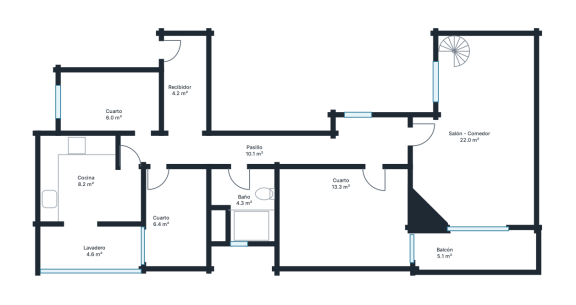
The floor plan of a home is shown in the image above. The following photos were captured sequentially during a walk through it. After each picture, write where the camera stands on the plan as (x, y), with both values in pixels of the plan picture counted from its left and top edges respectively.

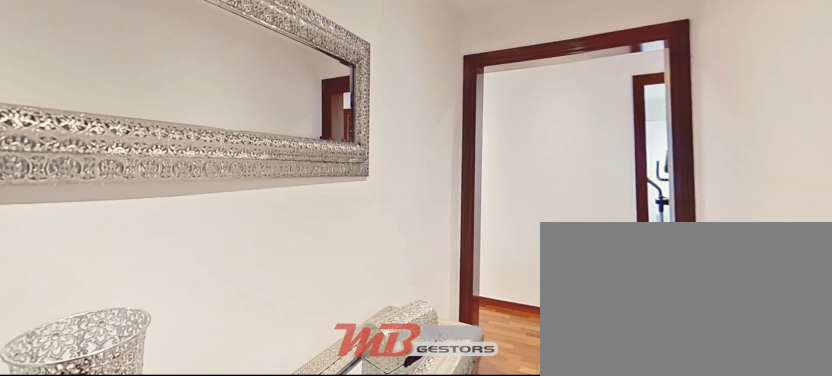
(174, 52)
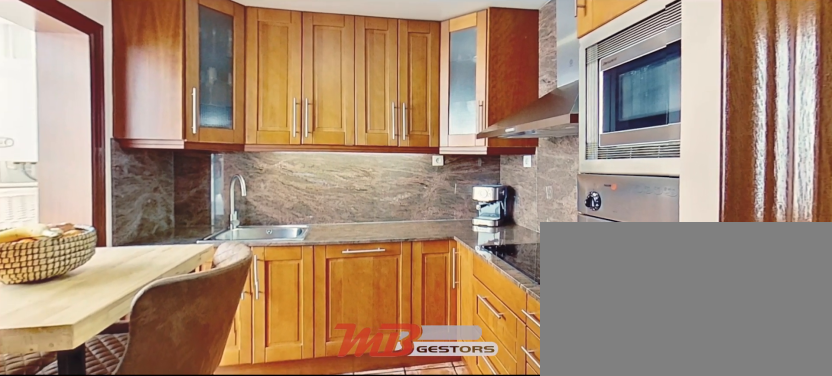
(129, 179)
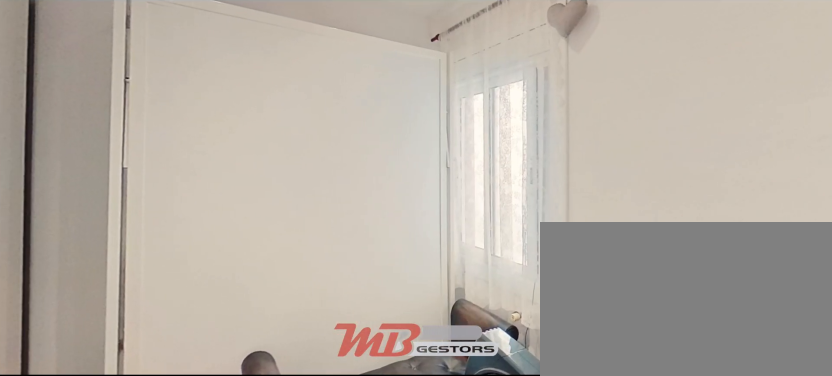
(163, 180)
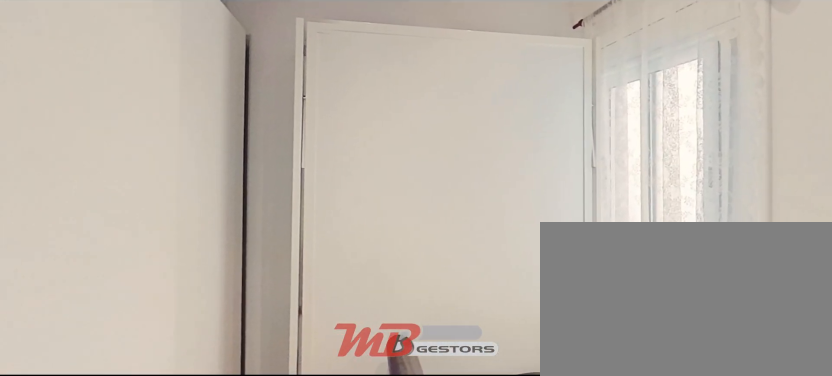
(163, 180)
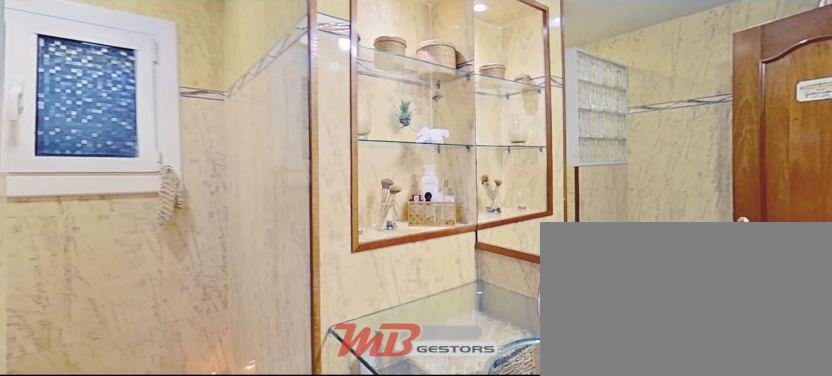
(235, 177)
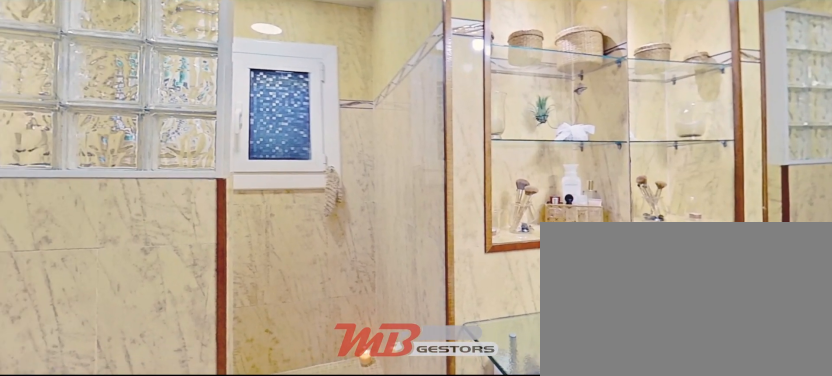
(235, 177)
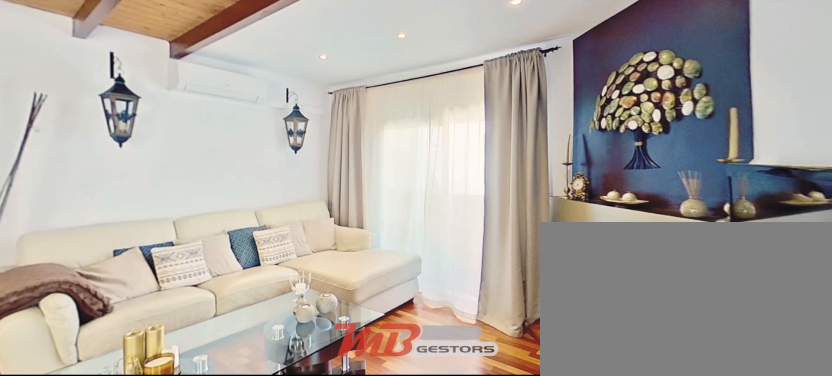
(432, 136)
